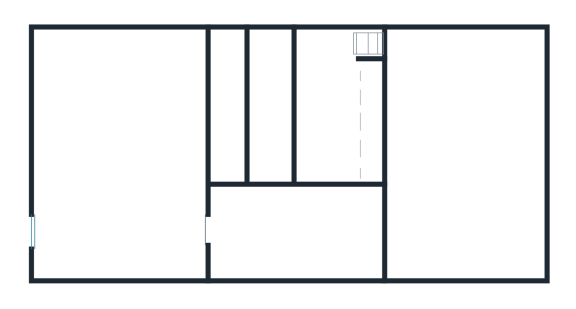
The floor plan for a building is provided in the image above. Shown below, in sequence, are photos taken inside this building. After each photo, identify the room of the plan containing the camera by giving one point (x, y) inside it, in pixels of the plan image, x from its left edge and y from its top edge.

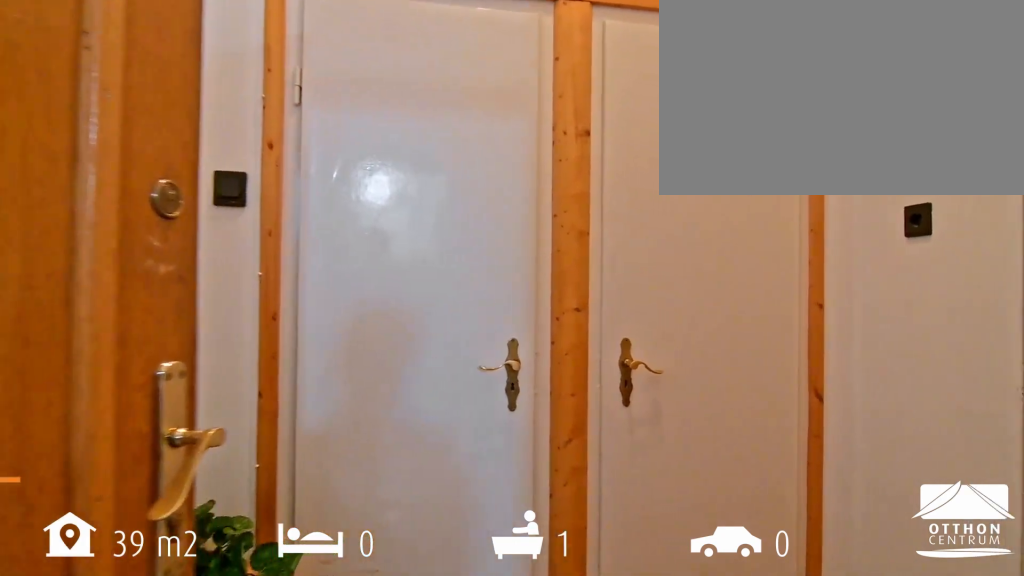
(296, 236)
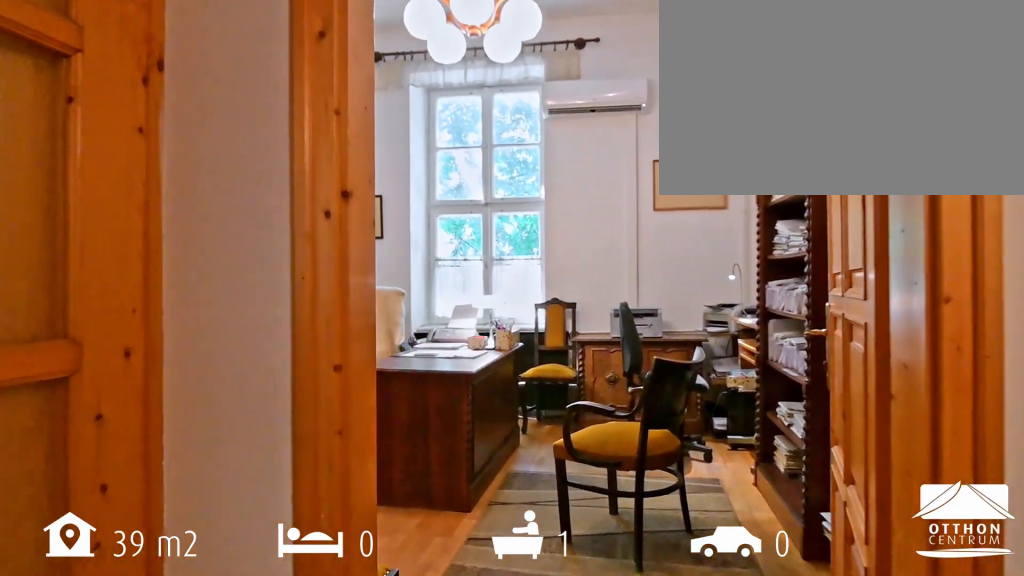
(296, 236)
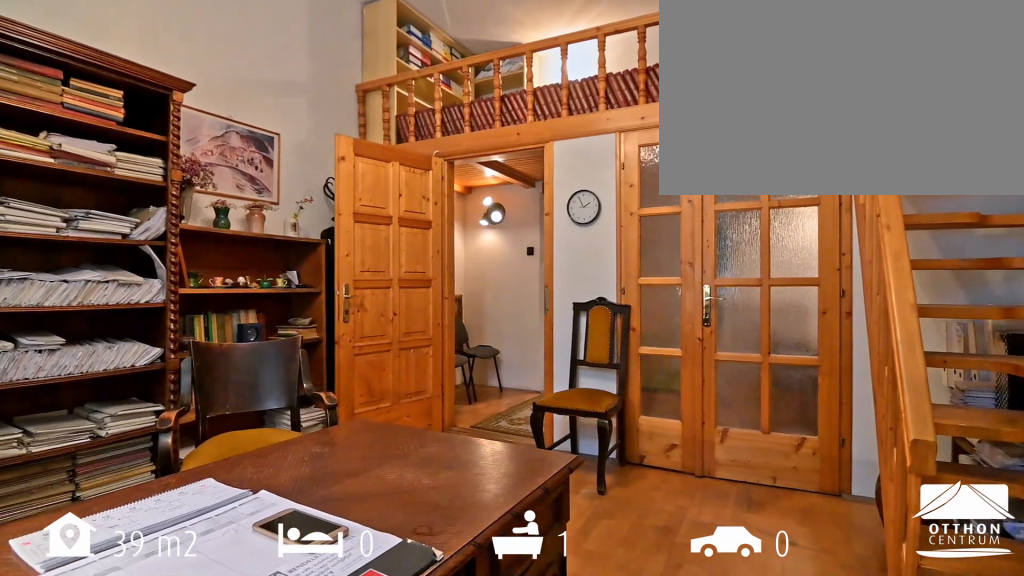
(468, 149)
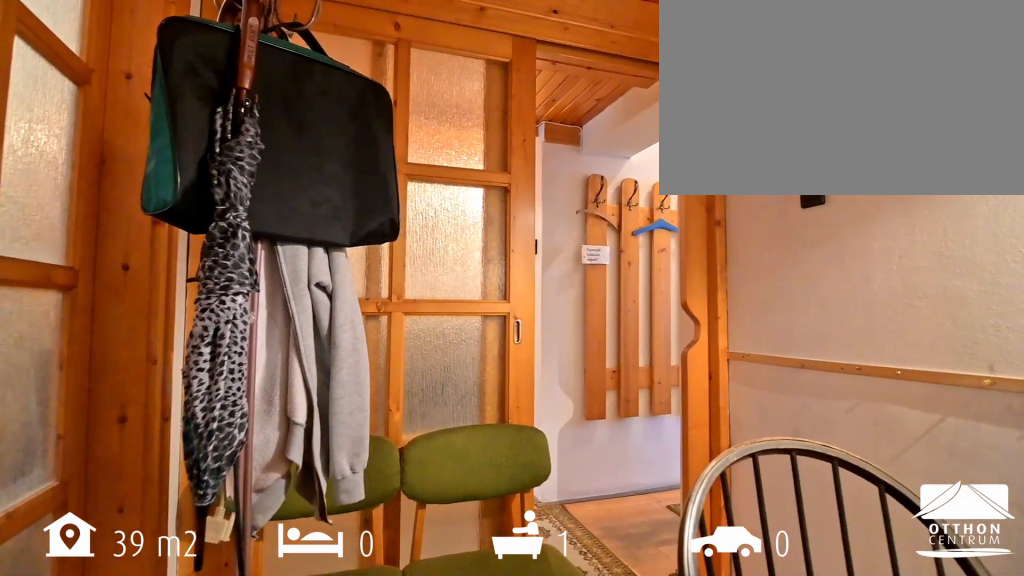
(332, 114)
